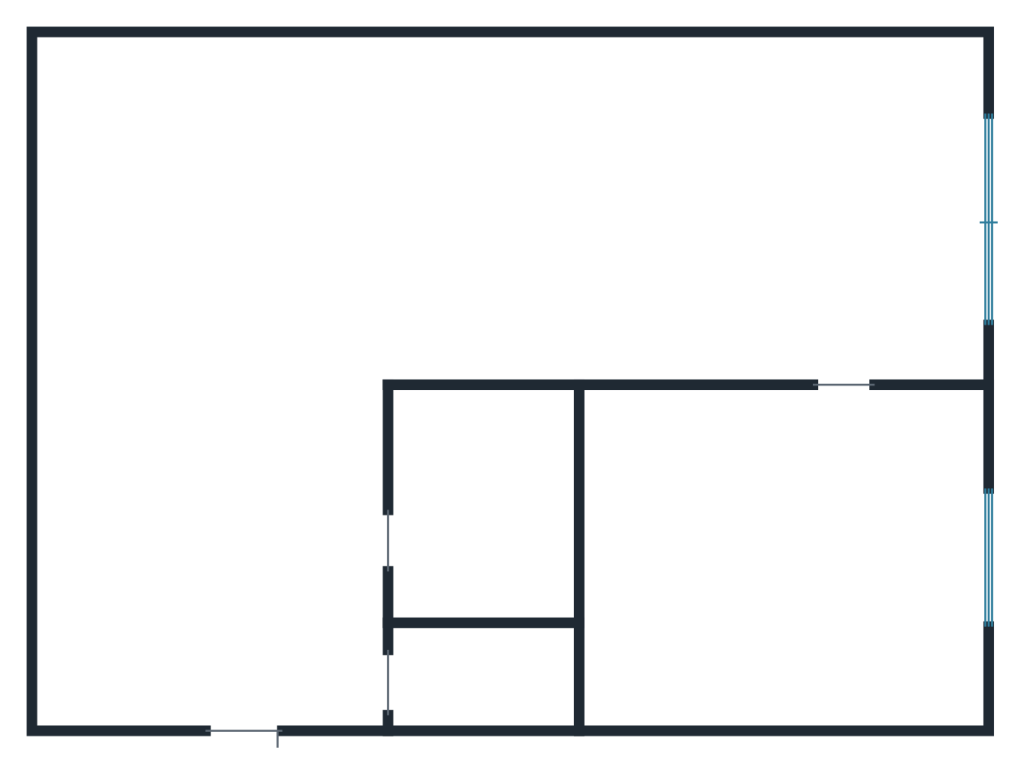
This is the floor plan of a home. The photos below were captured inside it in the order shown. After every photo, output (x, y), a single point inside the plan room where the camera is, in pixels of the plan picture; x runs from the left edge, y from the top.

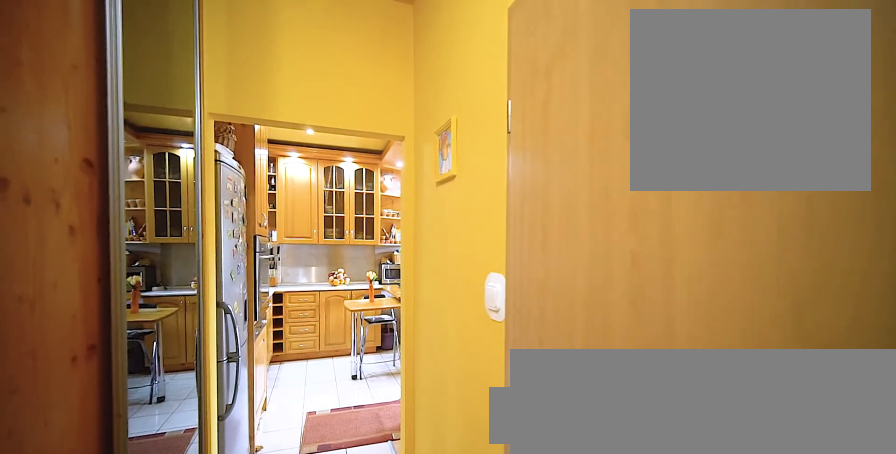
(218, 559)
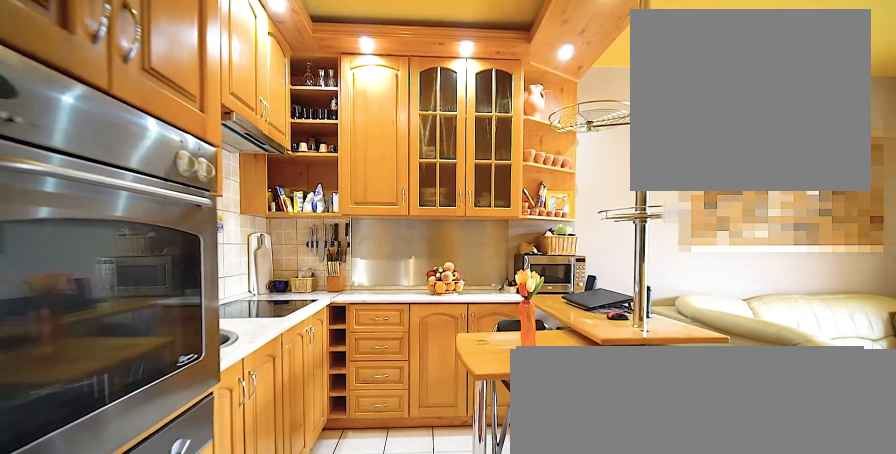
(454, 229)
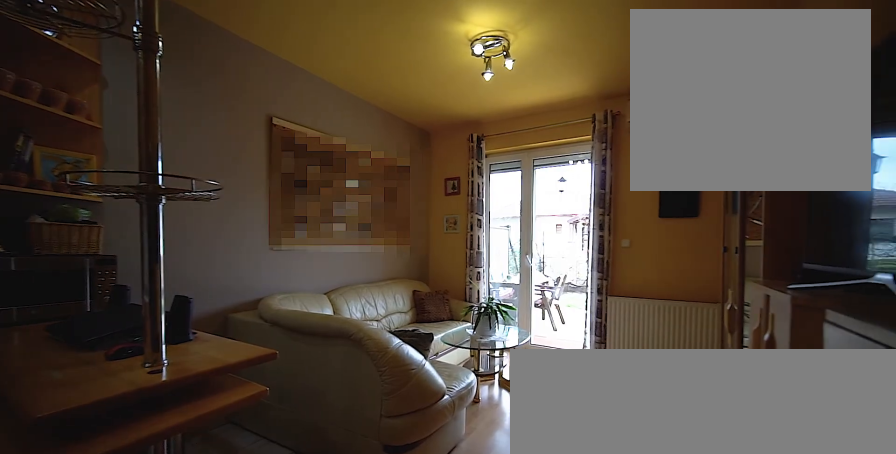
(454, 228)
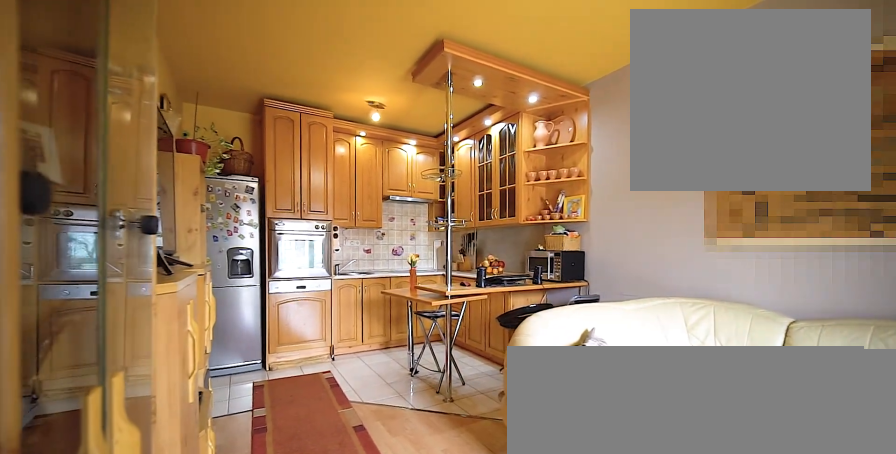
(453, 230)
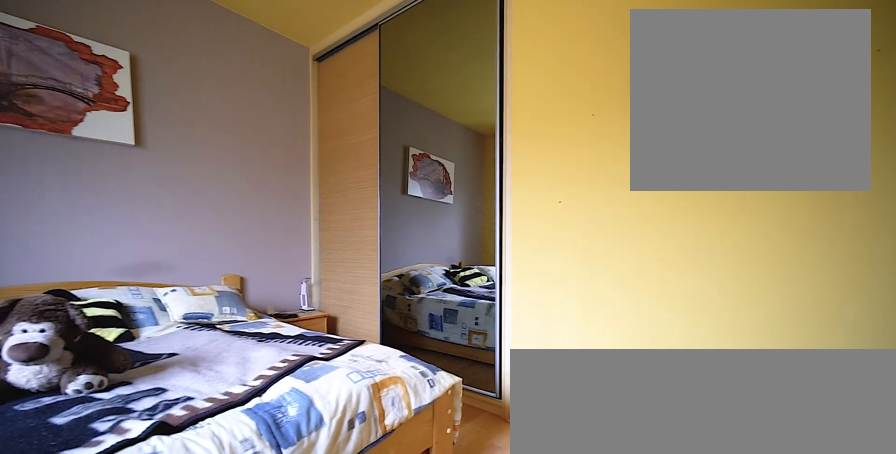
(778, 560)
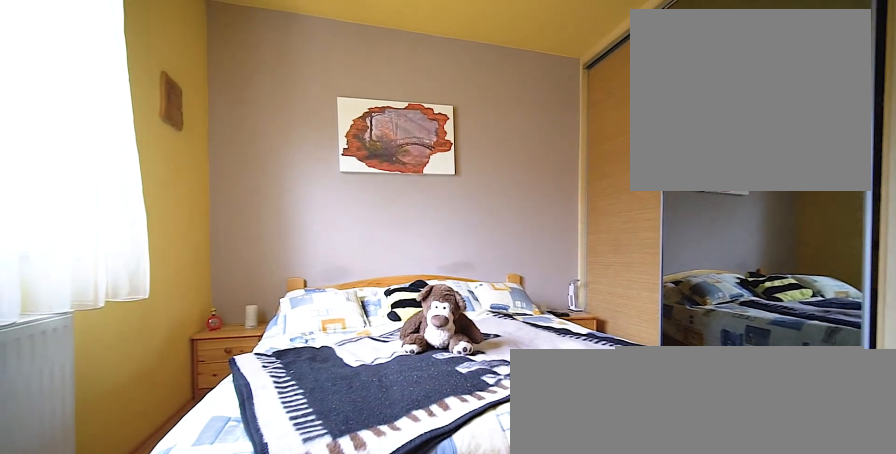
(778, 560)
